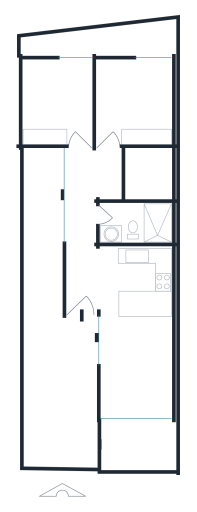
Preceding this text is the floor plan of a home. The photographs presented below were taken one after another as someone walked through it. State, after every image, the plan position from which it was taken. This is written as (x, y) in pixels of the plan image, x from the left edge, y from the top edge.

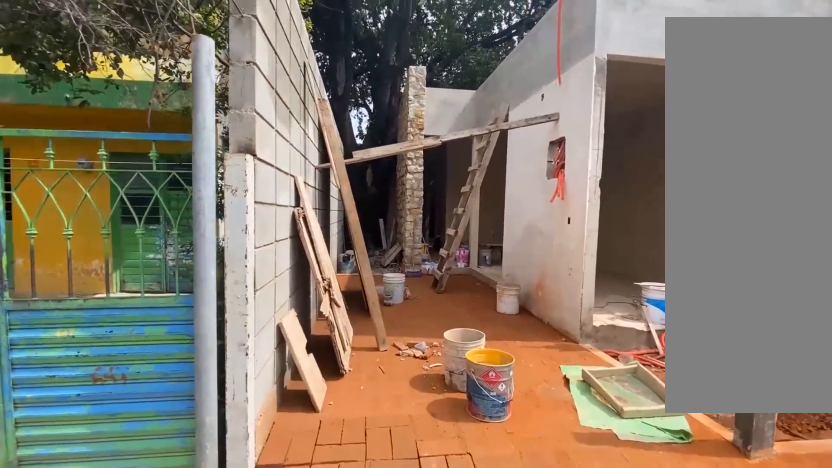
(27, 484)
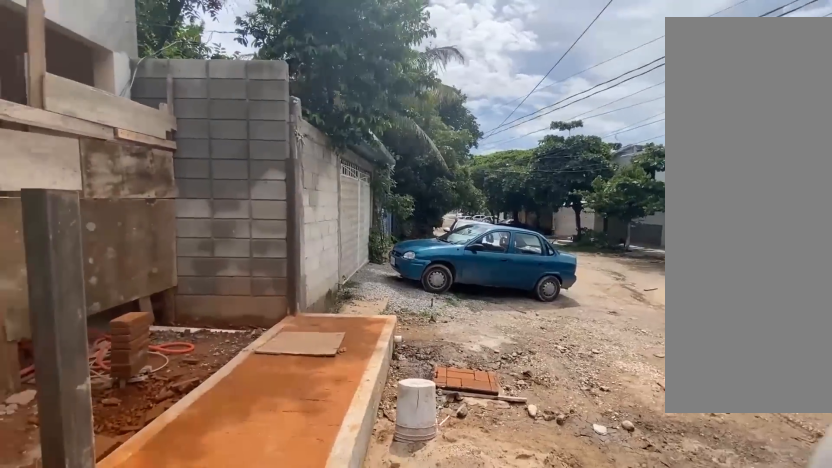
(35, 464)
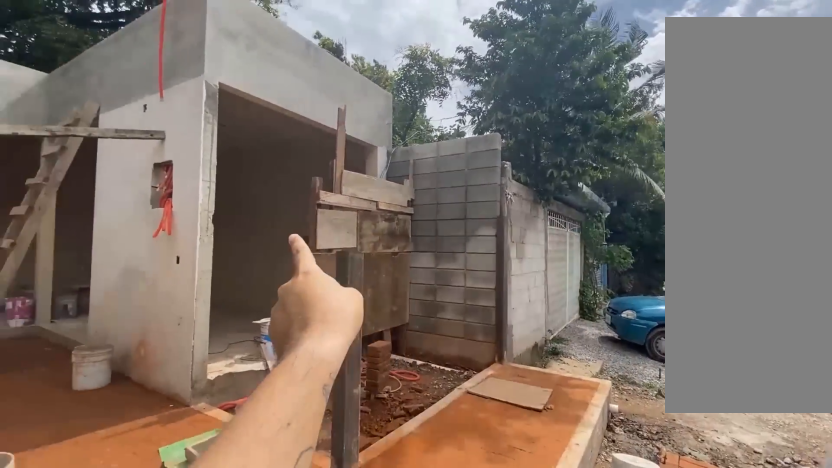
(34, 464)
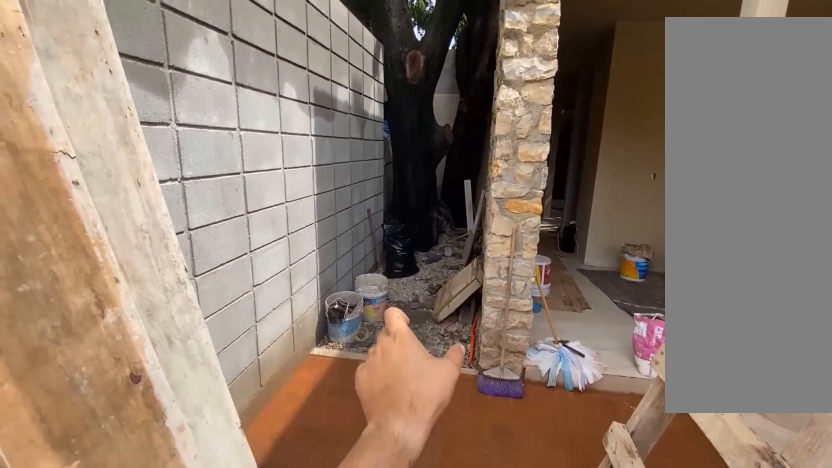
(60, 370)
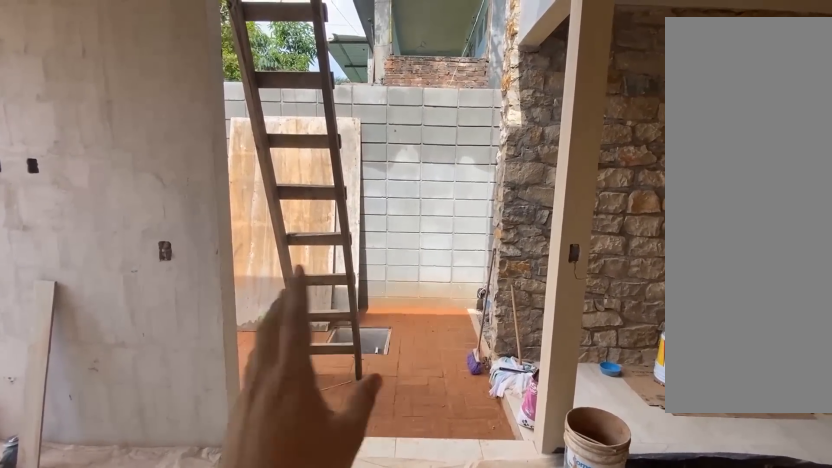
(131, 370)
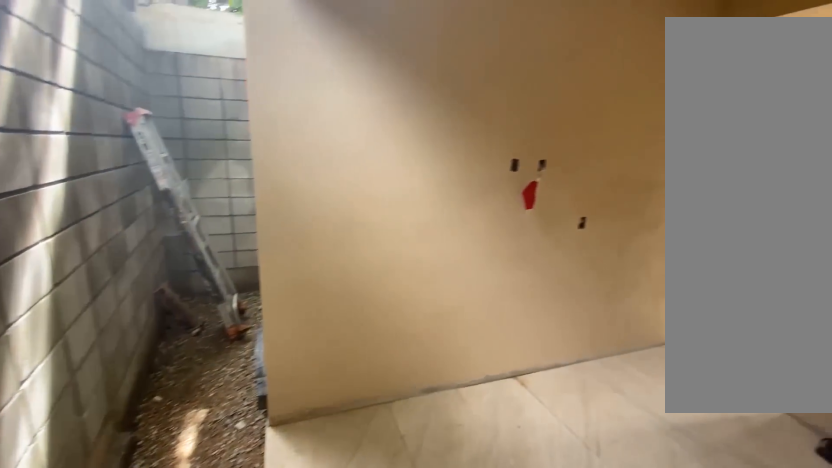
(33, 64)
